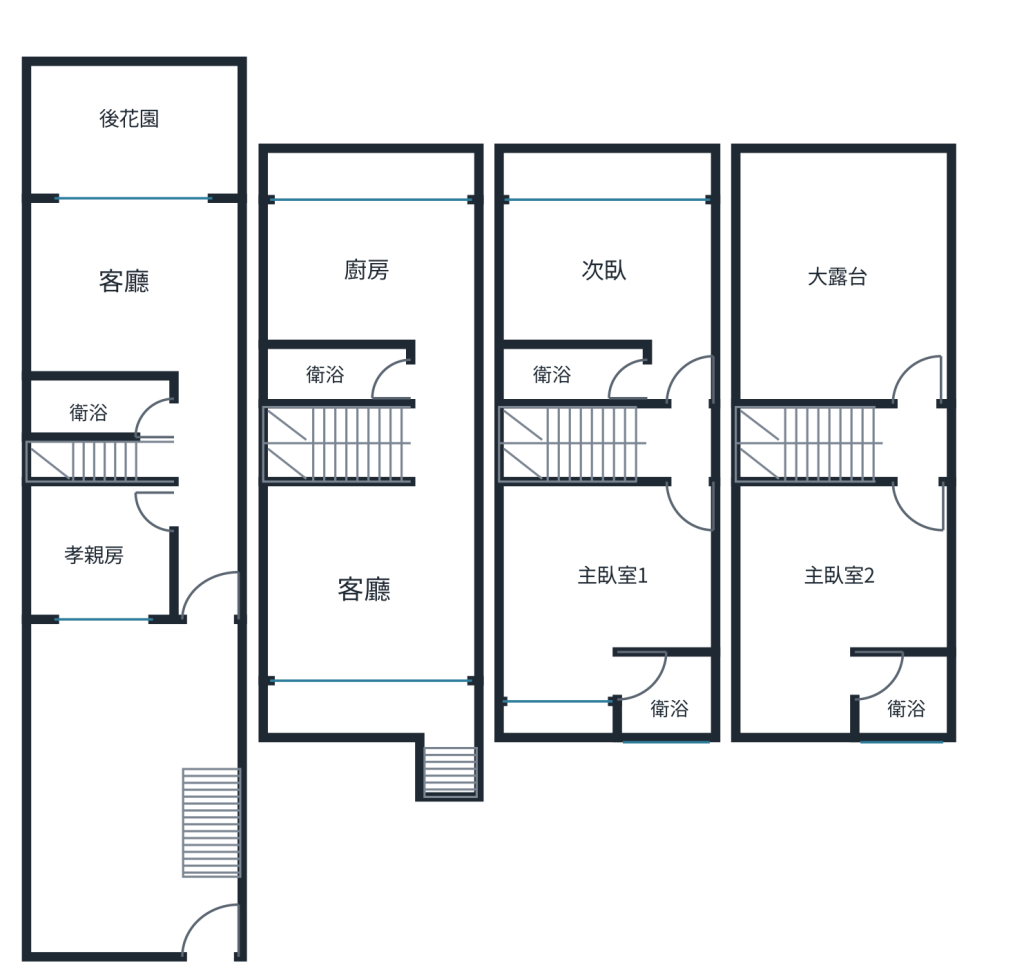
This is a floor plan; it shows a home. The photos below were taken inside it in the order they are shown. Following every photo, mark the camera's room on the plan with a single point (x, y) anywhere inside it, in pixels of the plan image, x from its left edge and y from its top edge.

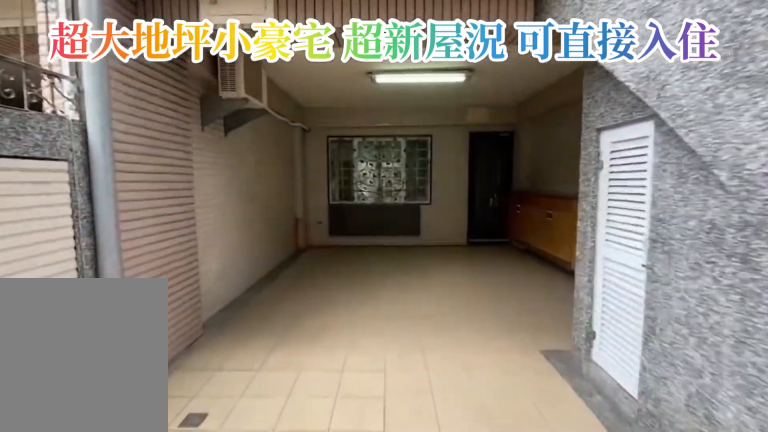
(109, 868)
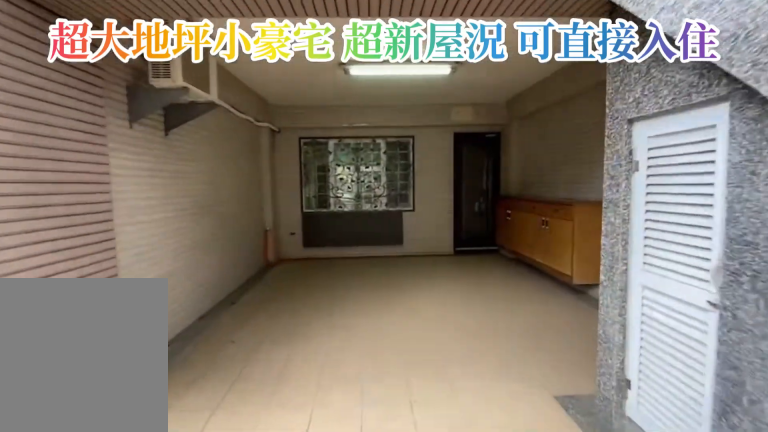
(108, 868)
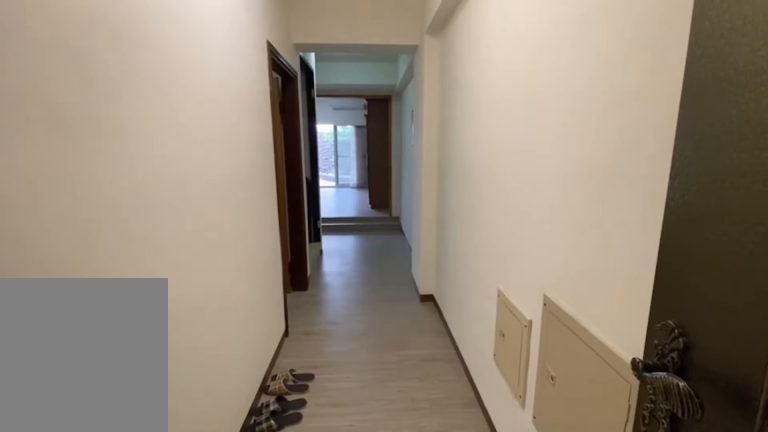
(207, 476)
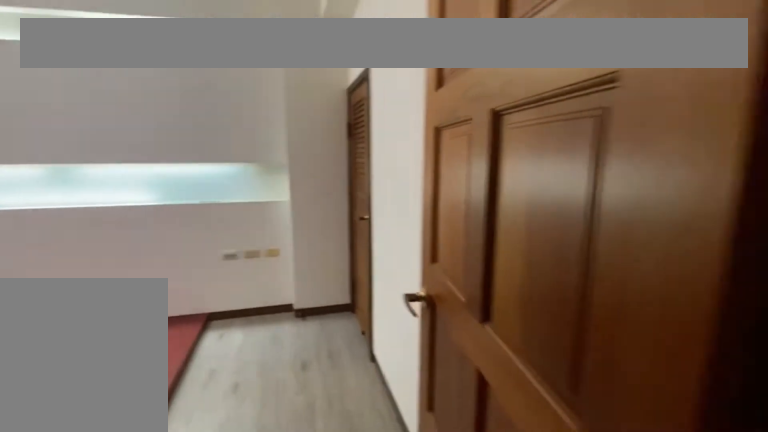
(109, 554)
